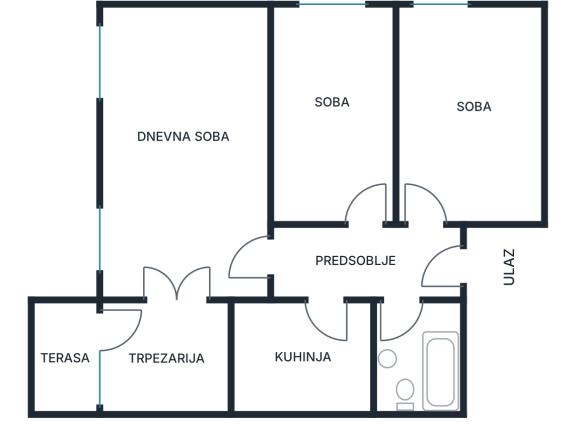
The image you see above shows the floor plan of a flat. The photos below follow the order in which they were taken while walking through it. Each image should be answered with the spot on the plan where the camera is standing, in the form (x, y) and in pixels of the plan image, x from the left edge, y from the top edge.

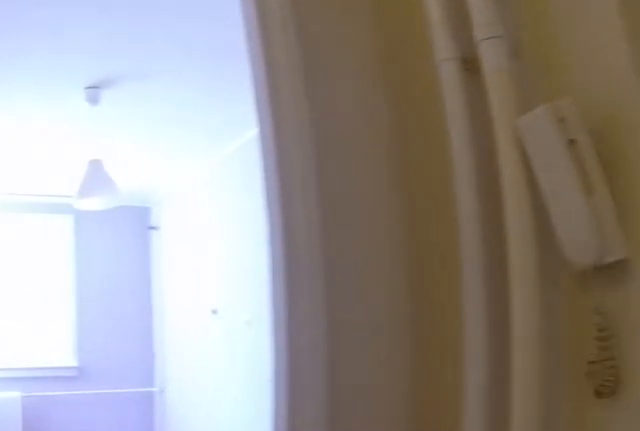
(393, 282)
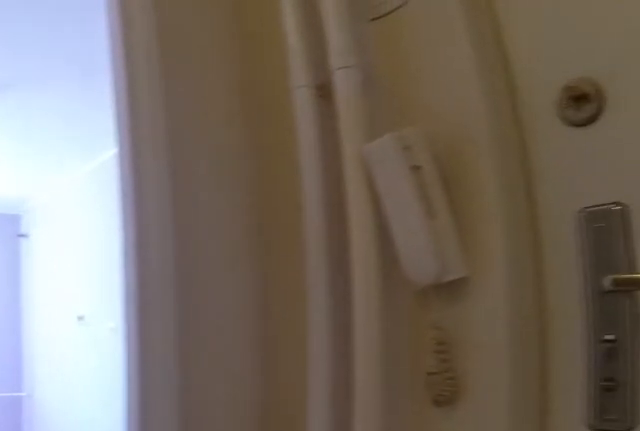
(394, 281)
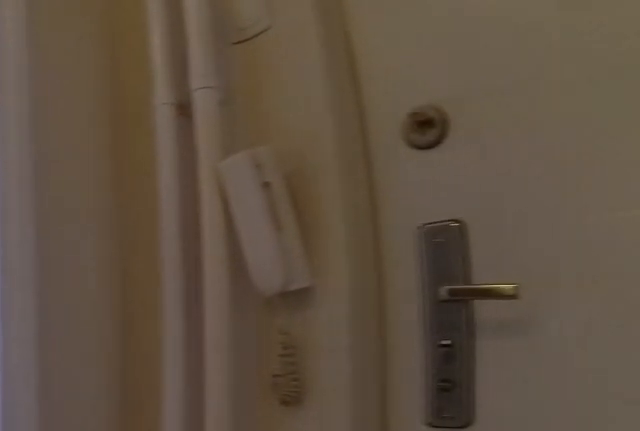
(395, 280)
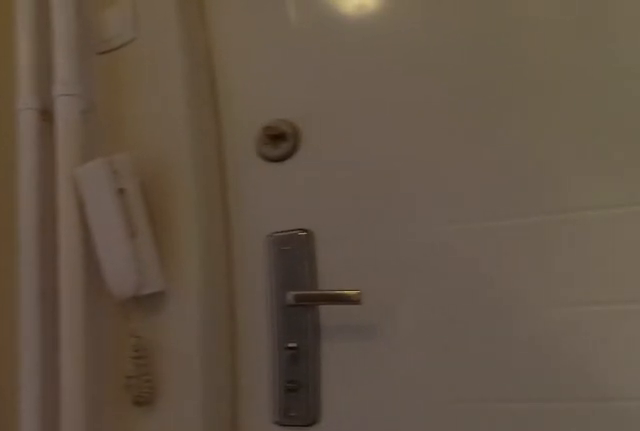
(396, 280)
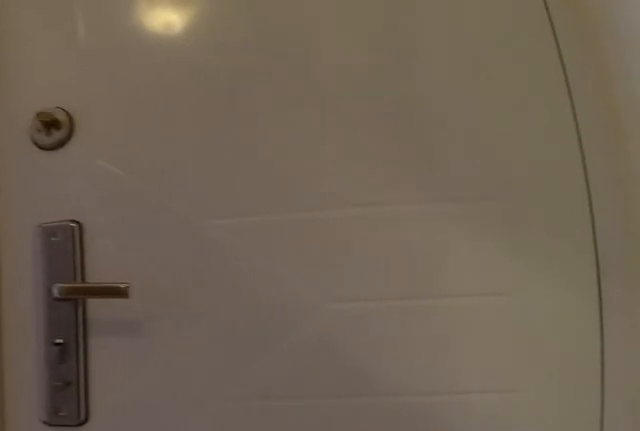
(400, 277)
